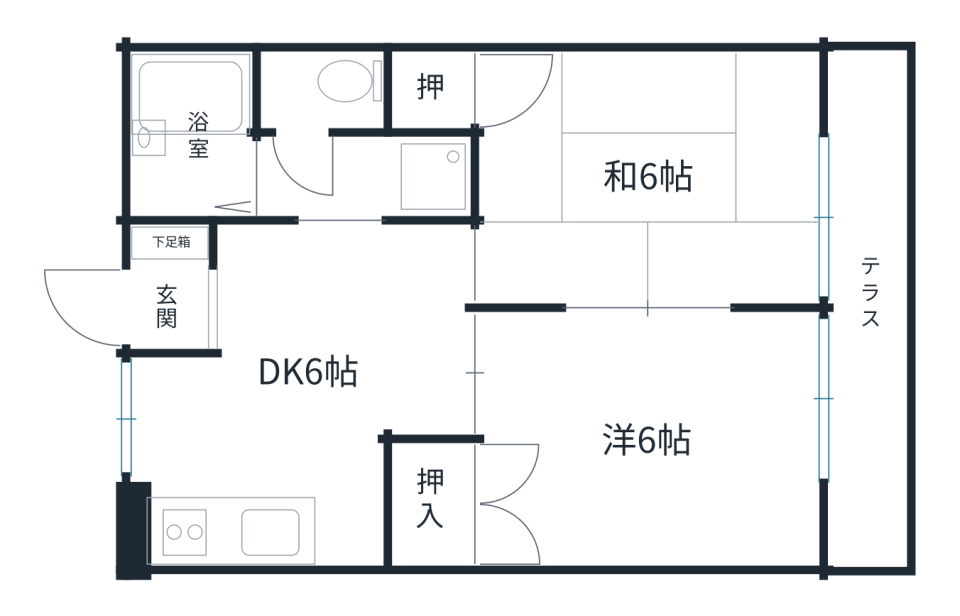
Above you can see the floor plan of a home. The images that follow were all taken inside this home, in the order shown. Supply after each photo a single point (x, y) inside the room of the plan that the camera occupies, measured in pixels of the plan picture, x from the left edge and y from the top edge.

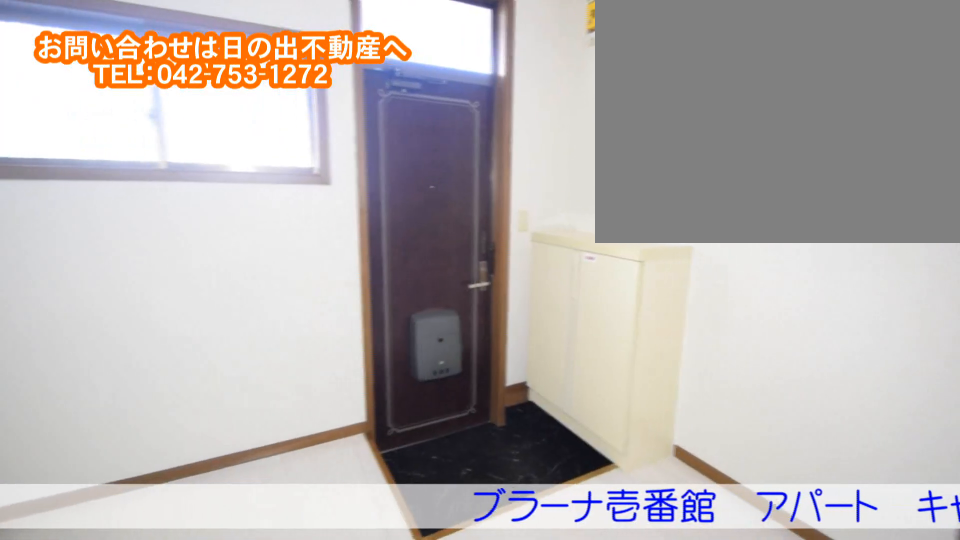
(315, 412)
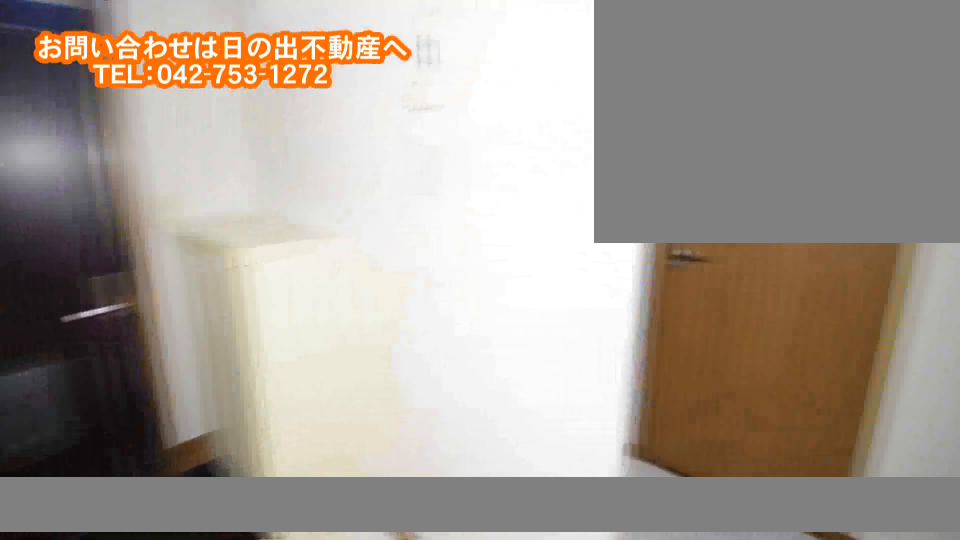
(315, 412)
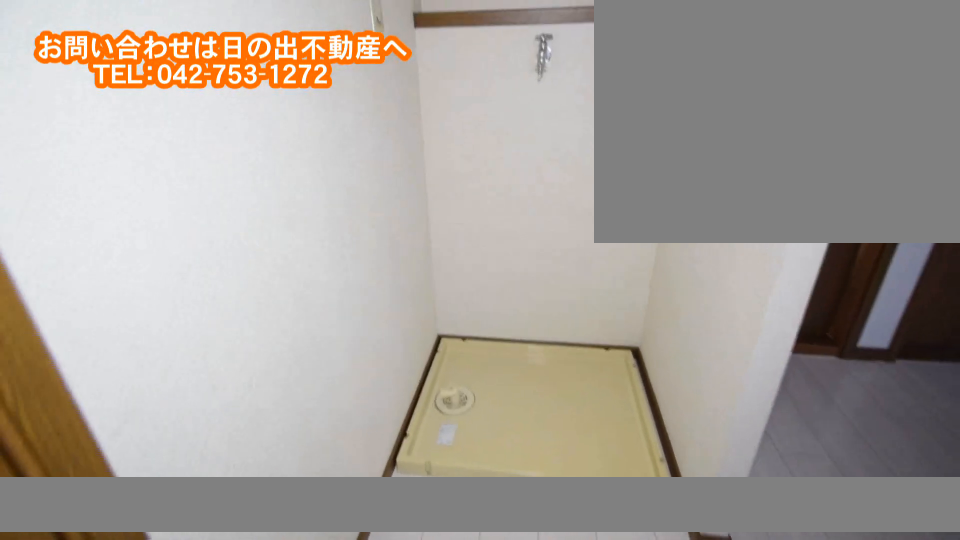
(336, 174)
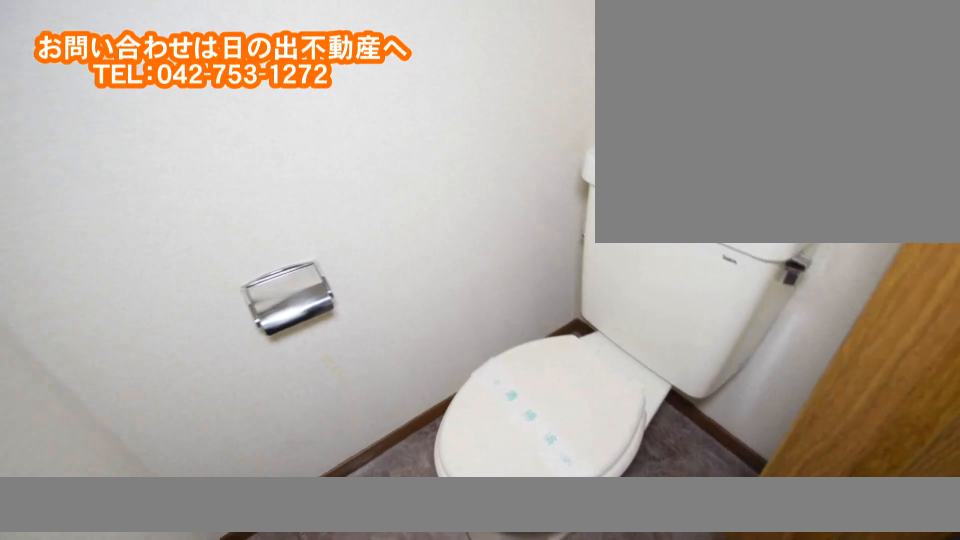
(312, 84)
